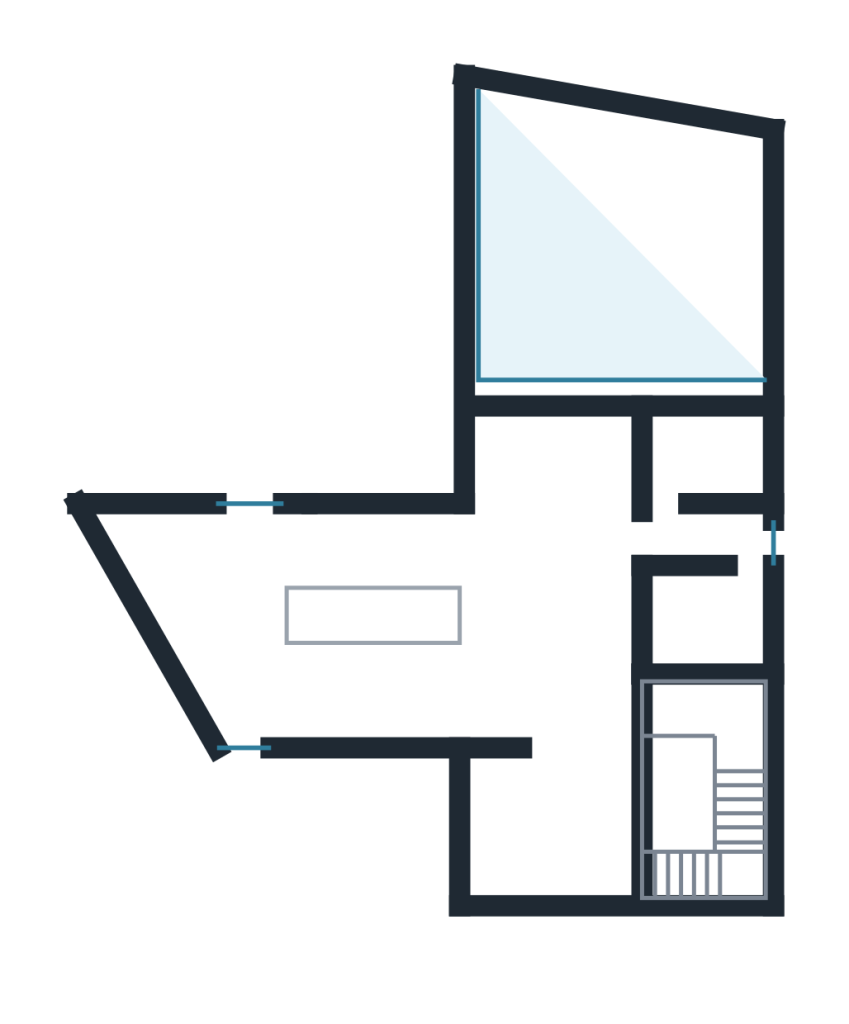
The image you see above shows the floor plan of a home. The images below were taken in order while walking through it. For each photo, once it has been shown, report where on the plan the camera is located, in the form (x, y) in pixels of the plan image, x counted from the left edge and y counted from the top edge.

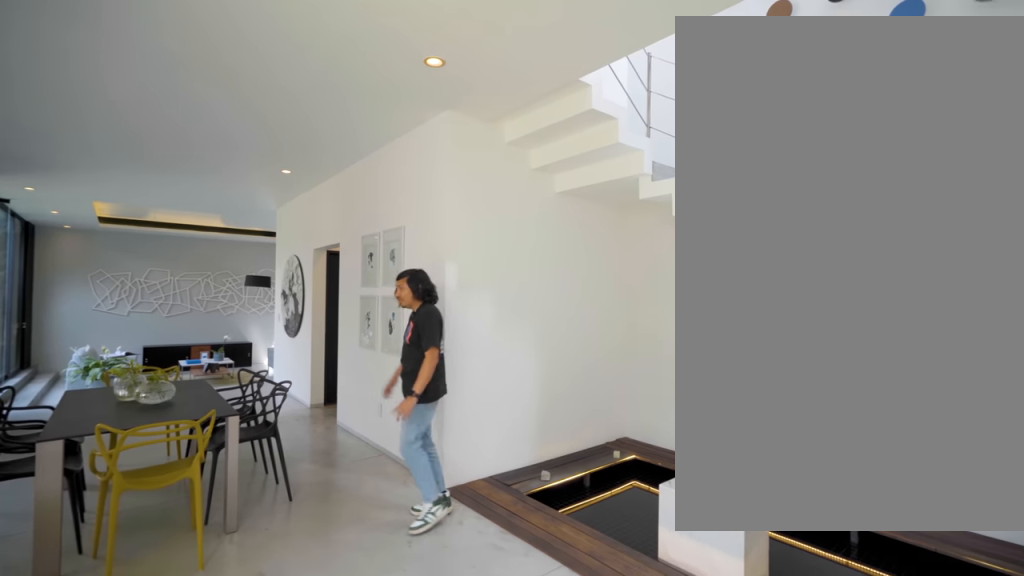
(586, 816)
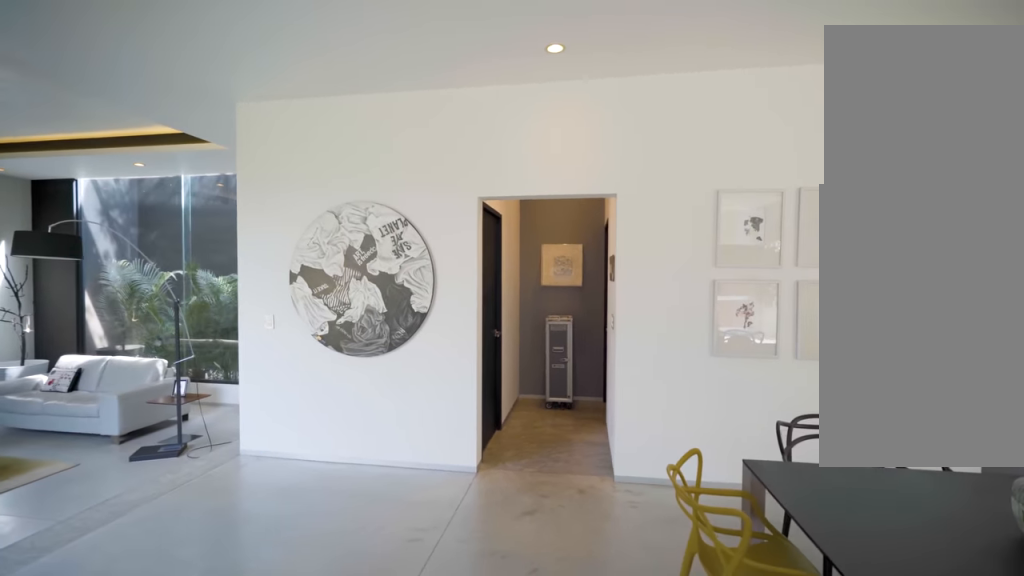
(532, 537)
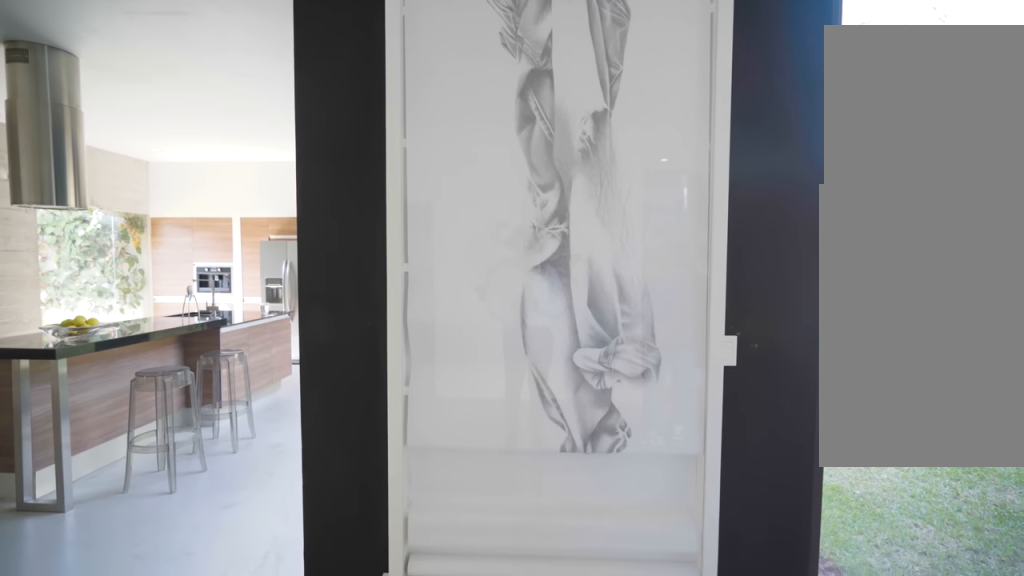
(583, 506)
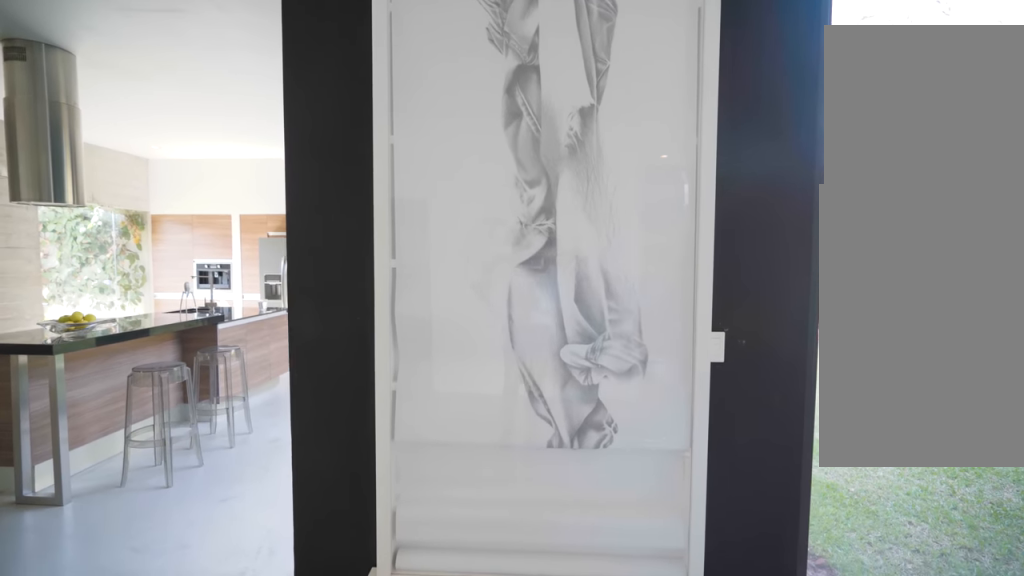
(555, 487)
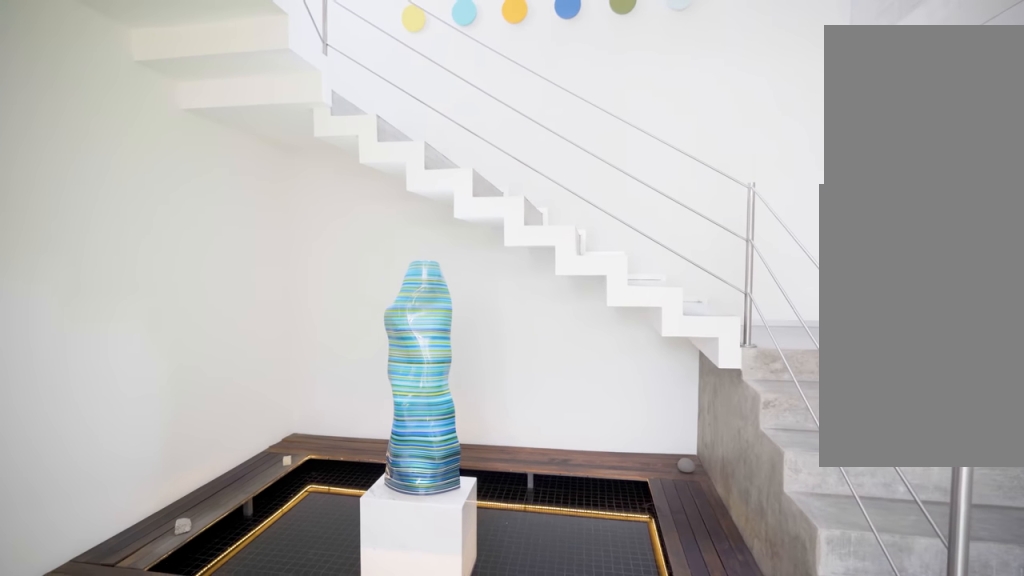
(554, 711)
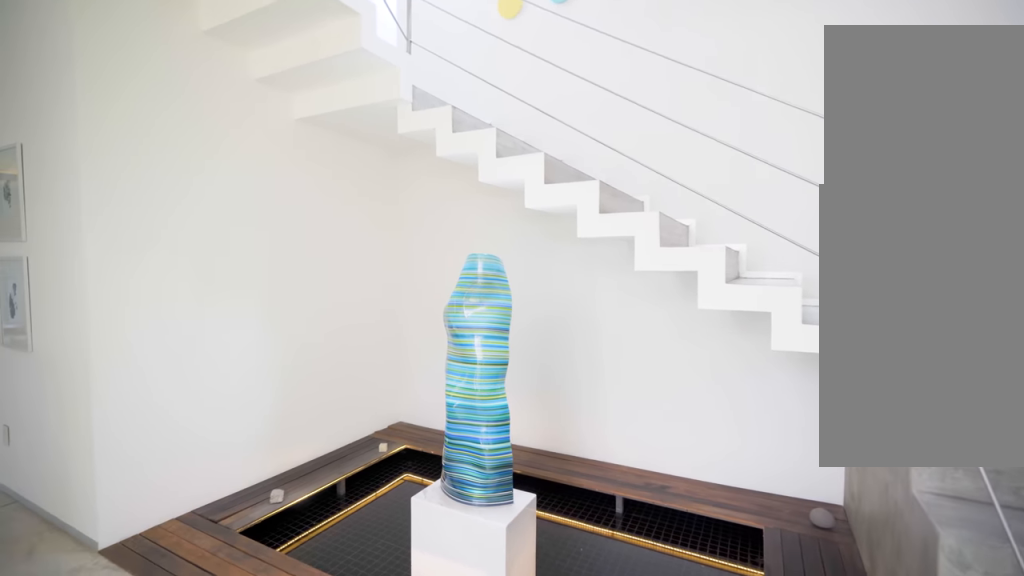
(556, 722)
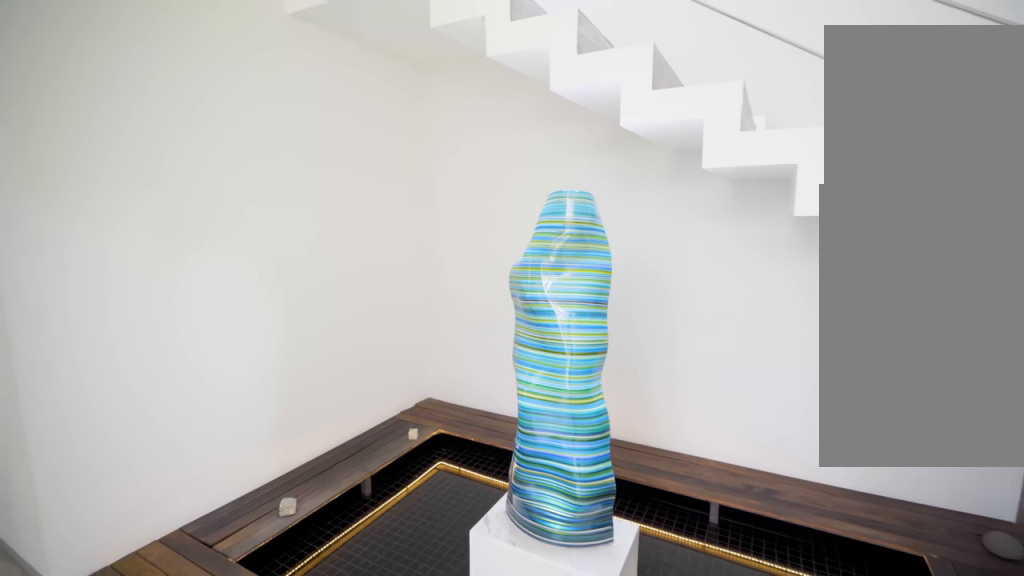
(601, 774)
